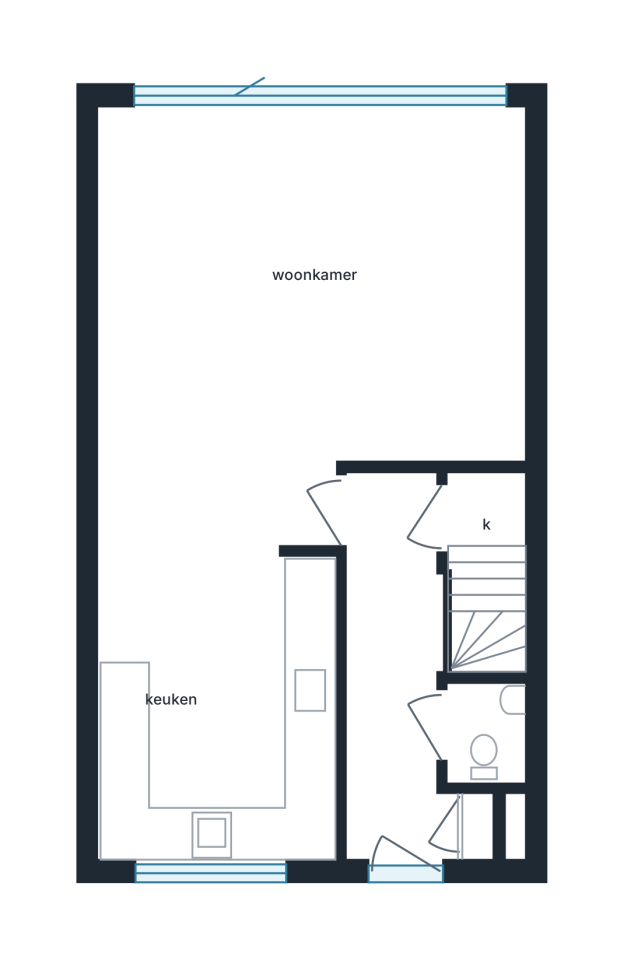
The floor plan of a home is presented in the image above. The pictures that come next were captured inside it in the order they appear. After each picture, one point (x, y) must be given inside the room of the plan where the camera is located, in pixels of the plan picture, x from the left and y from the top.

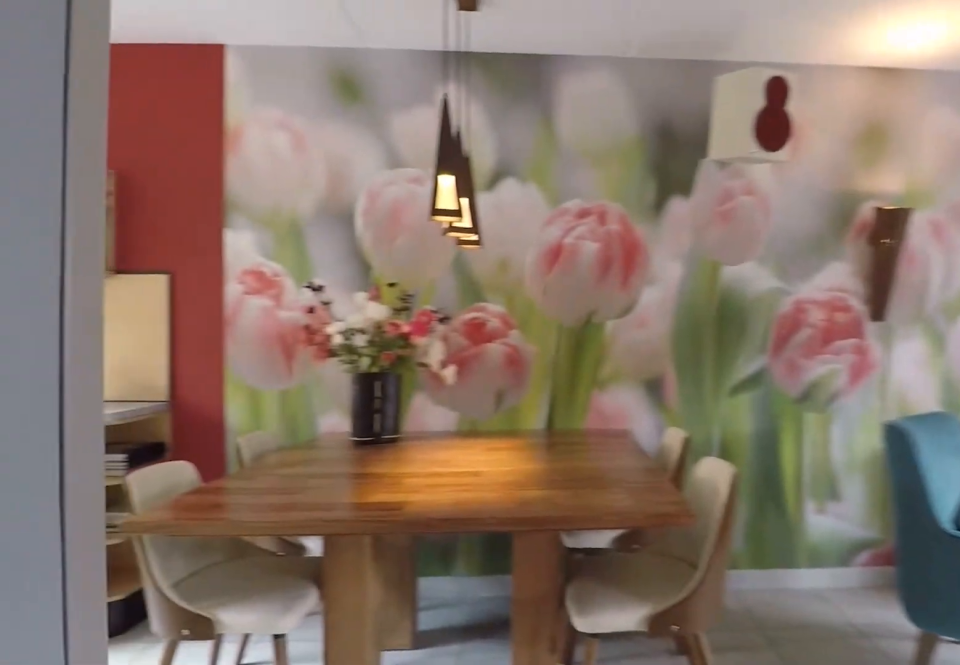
(392, 316)
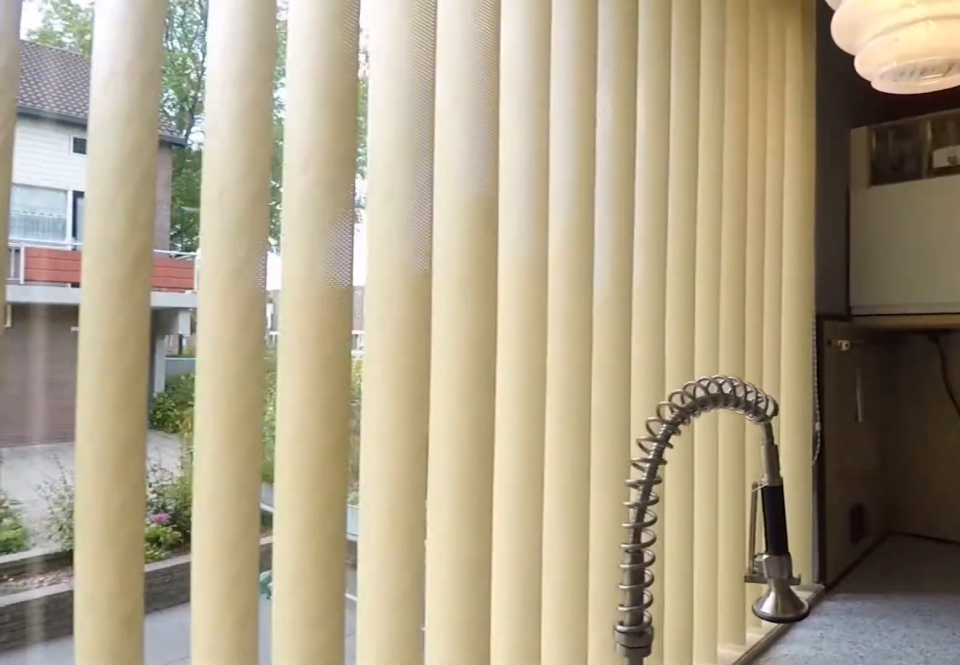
(215, 708)
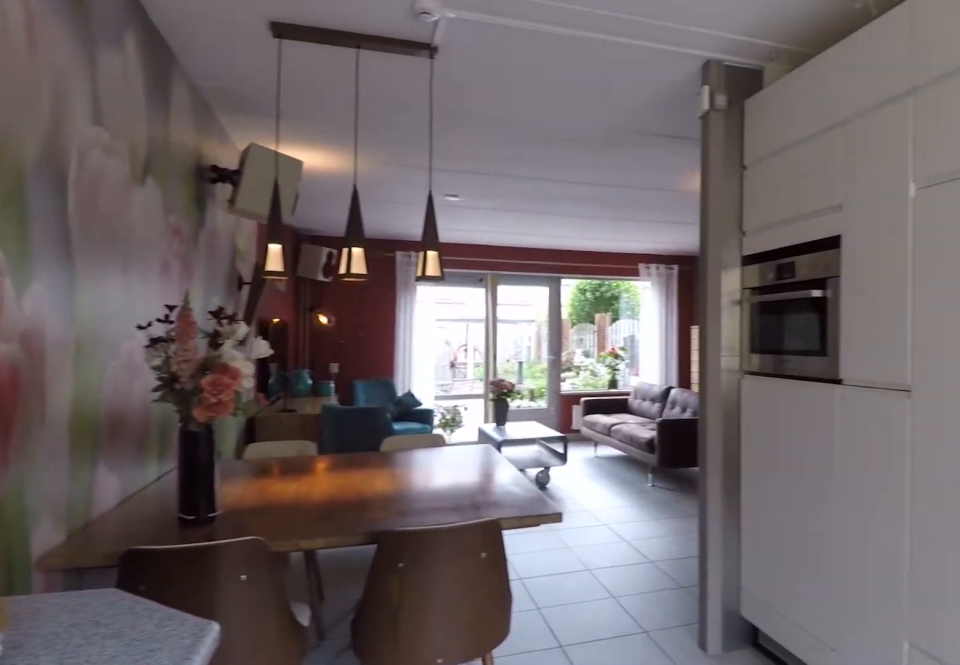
(215, 708)
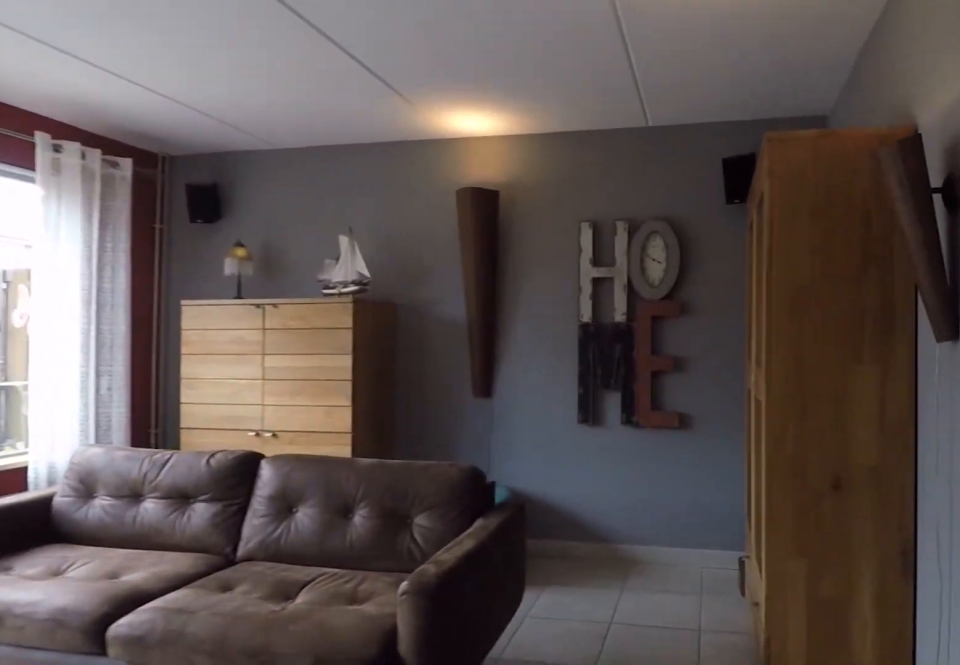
(392, 316)
